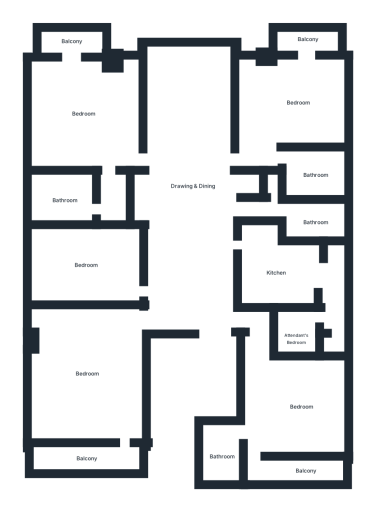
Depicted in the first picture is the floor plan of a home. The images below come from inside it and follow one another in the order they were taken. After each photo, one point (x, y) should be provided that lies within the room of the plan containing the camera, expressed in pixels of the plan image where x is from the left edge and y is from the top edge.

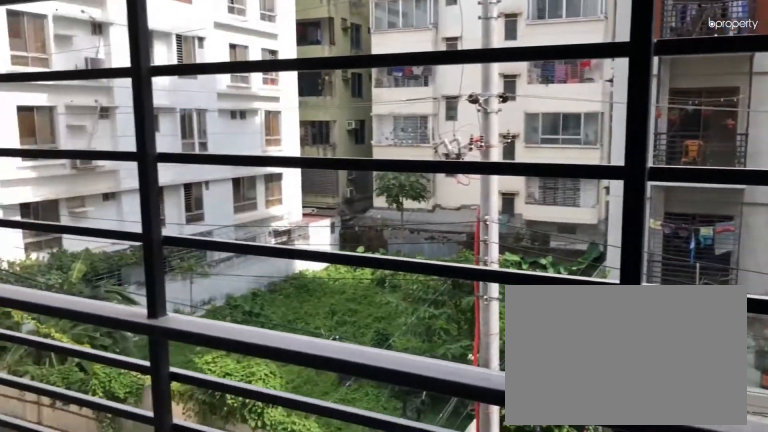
(69, 38)
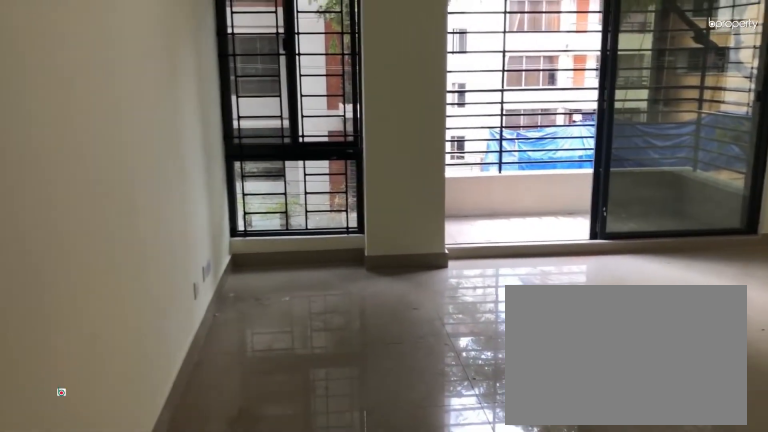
(296, 97)
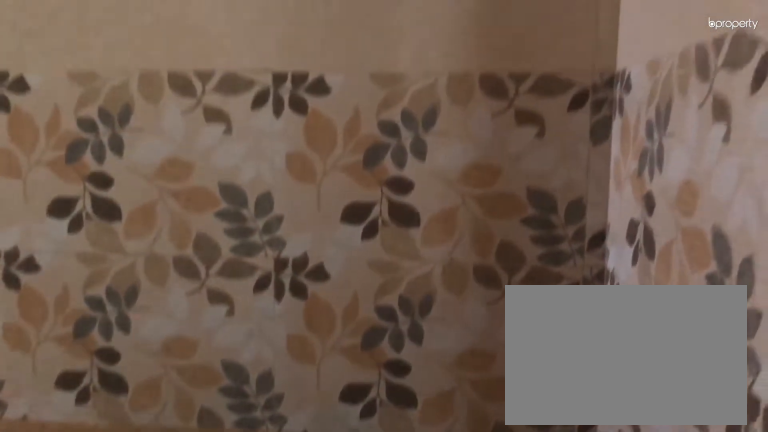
(313, 174)
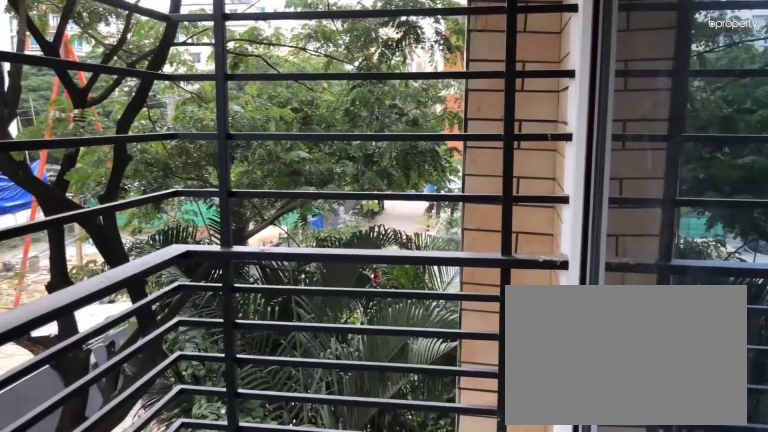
(305, 41)
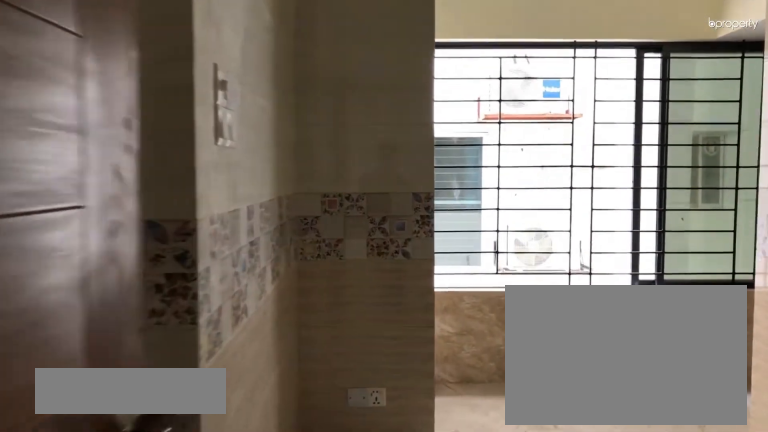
(282, 274)
